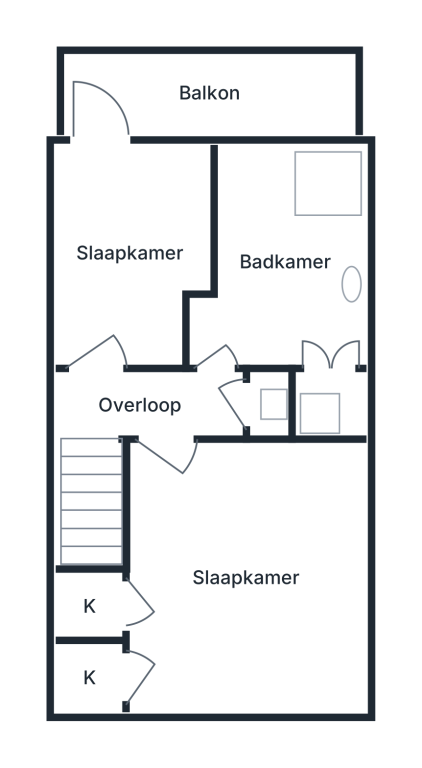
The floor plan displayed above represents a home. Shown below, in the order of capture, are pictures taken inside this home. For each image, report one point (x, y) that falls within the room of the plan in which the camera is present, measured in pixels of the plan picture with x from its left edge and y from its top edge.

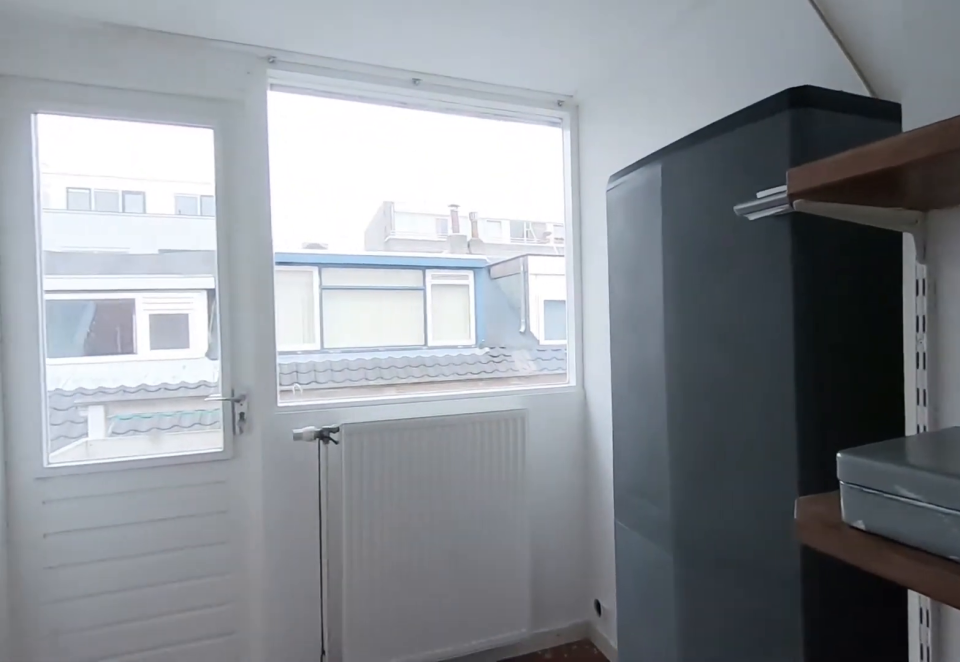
(134, 203)
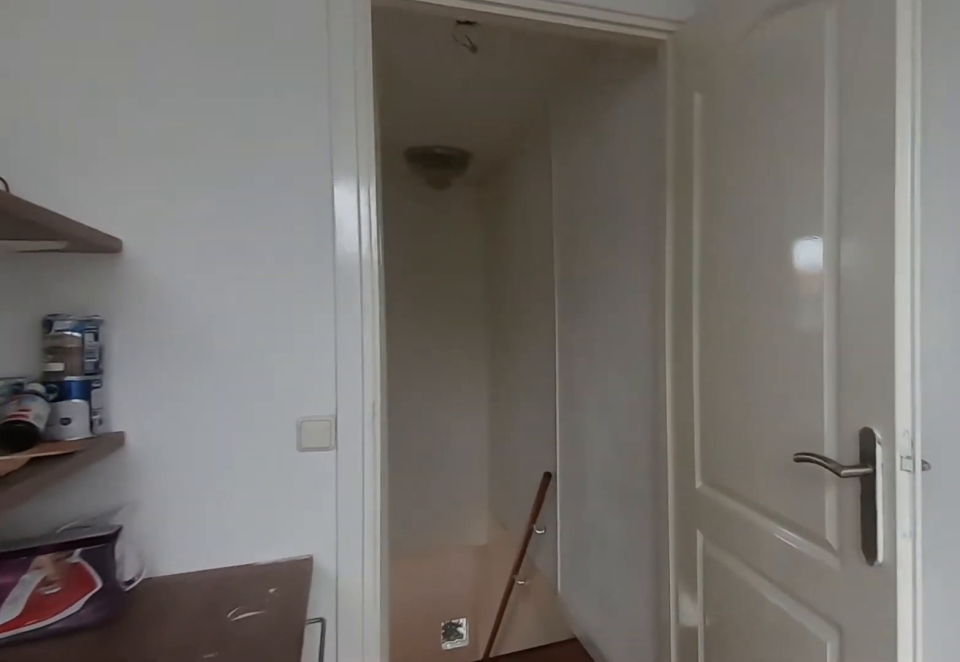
(134, 203)
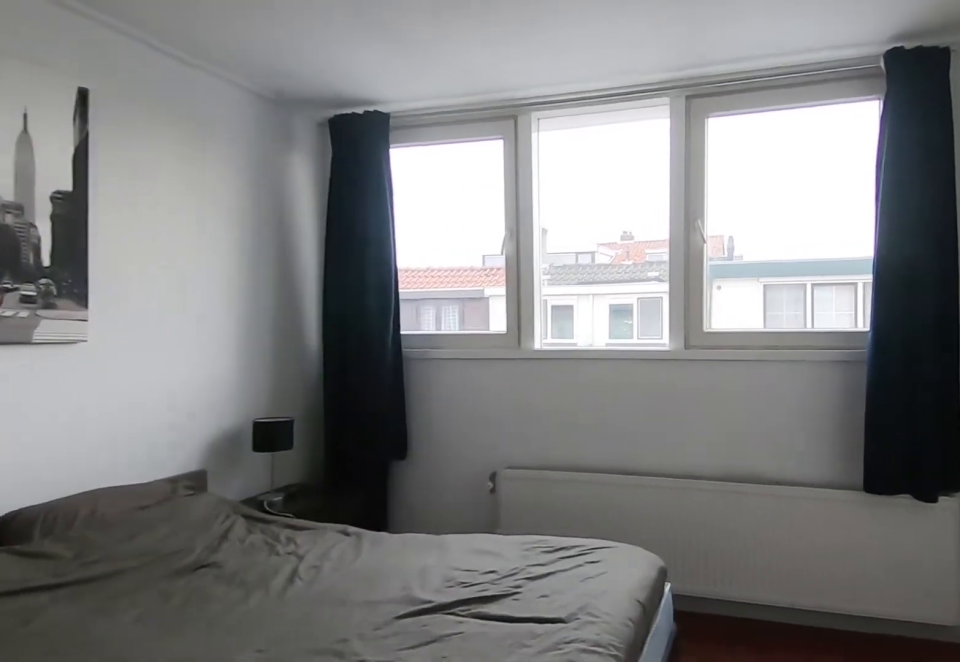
(348, 642)
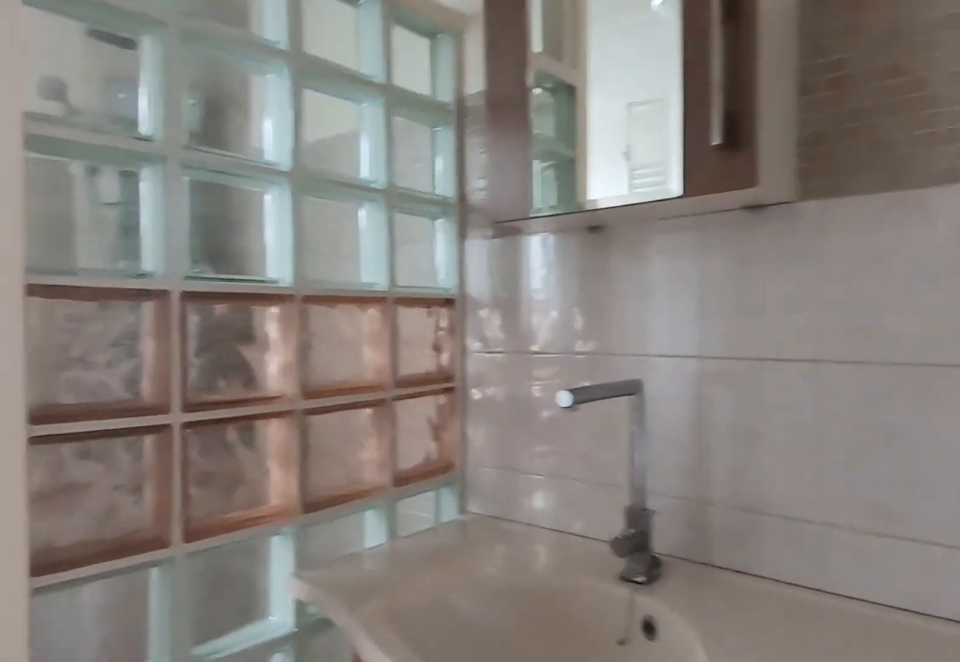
(272, 196)
